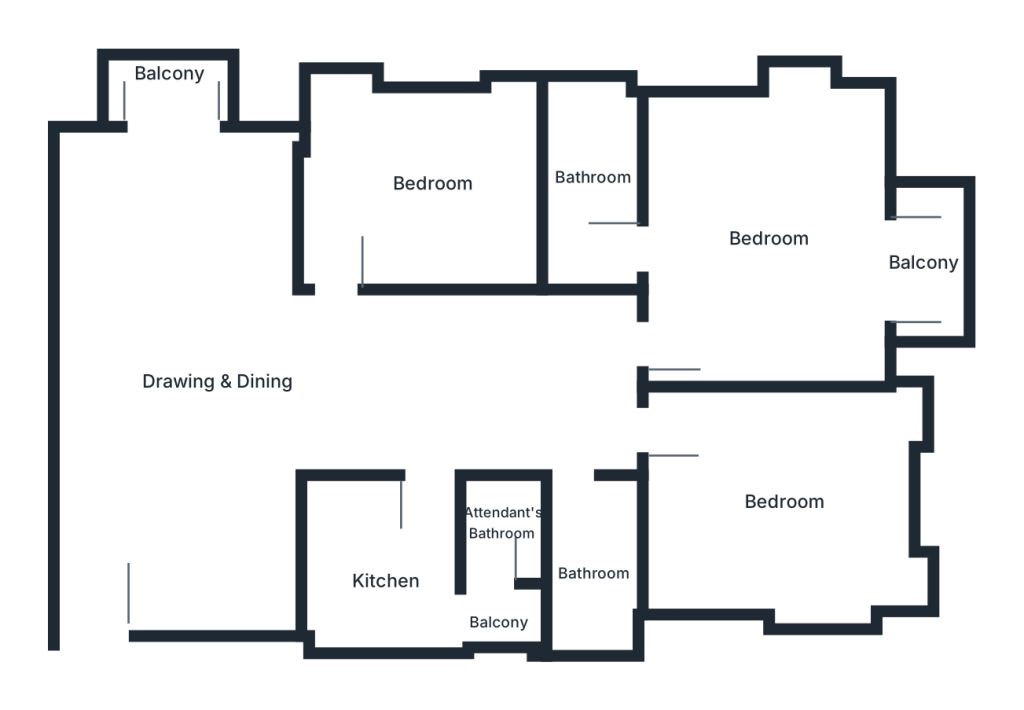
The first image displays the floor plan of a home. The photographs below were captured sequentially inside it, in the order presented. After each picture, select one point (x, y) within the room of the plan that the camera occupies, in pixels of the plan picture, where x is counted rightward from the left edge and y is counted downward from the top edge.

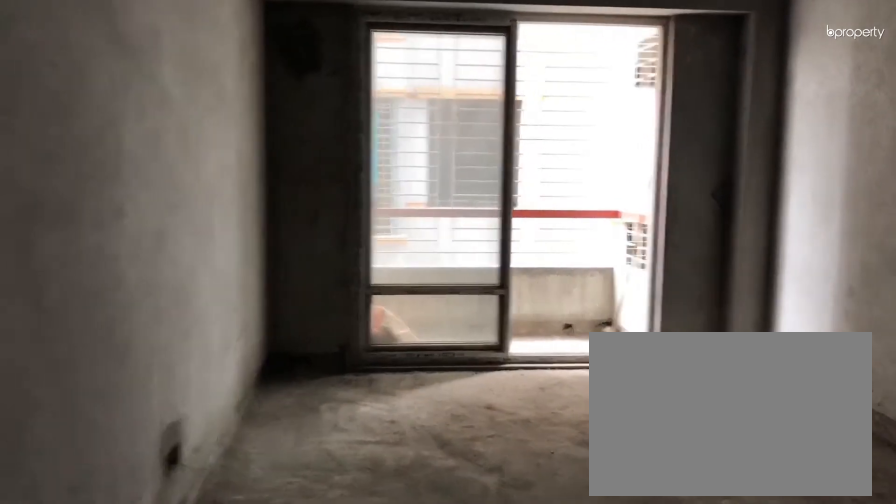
(187, 376)
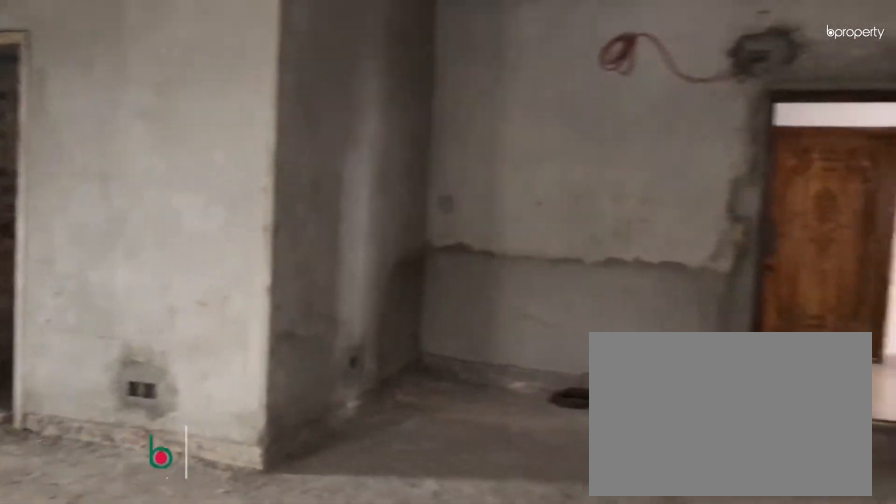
(187, 376)
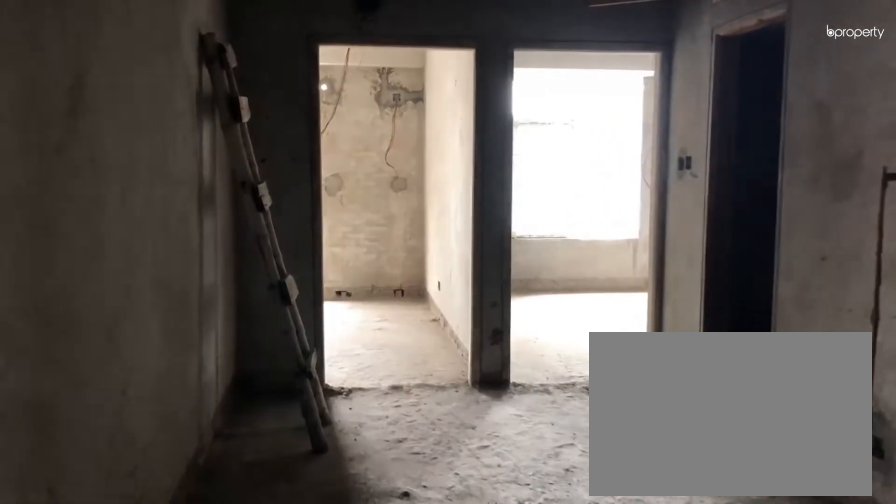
(468, 379)
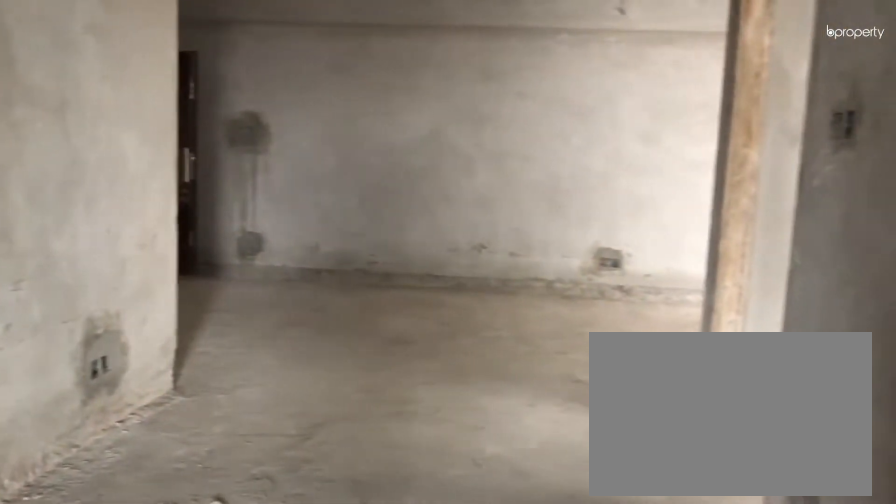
(468, 379)
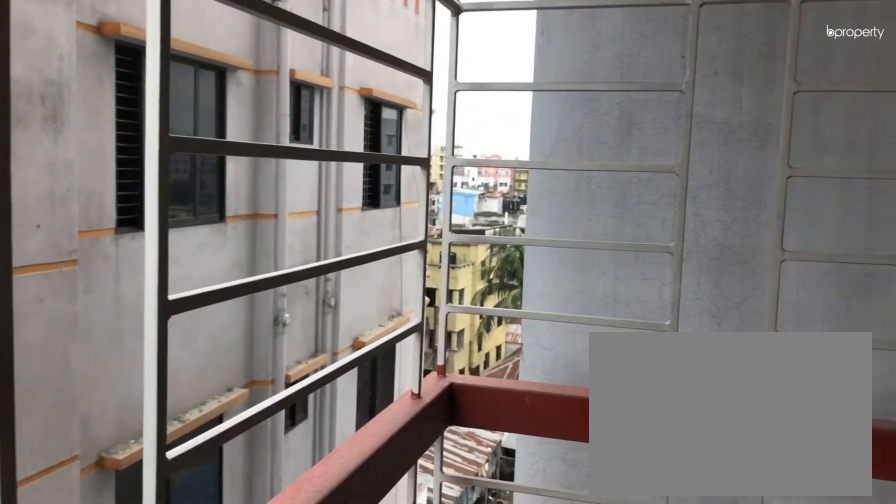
(169, 99)
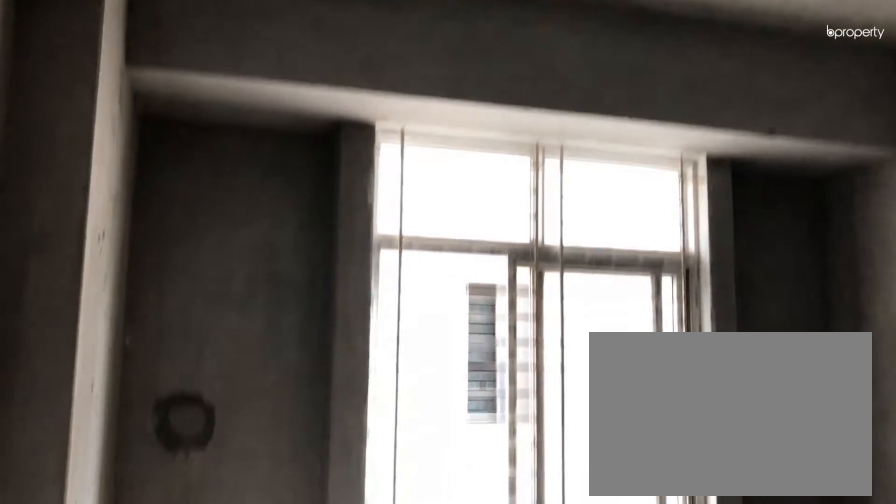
(432, 187)
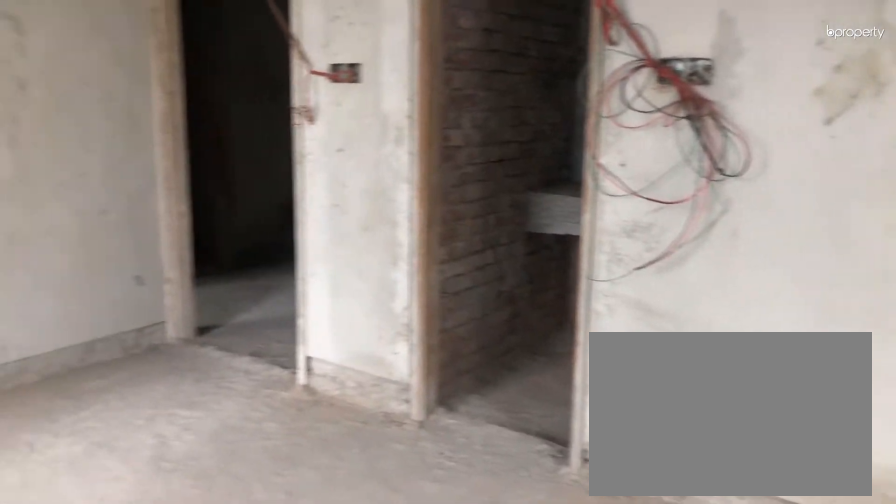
(778, 236)
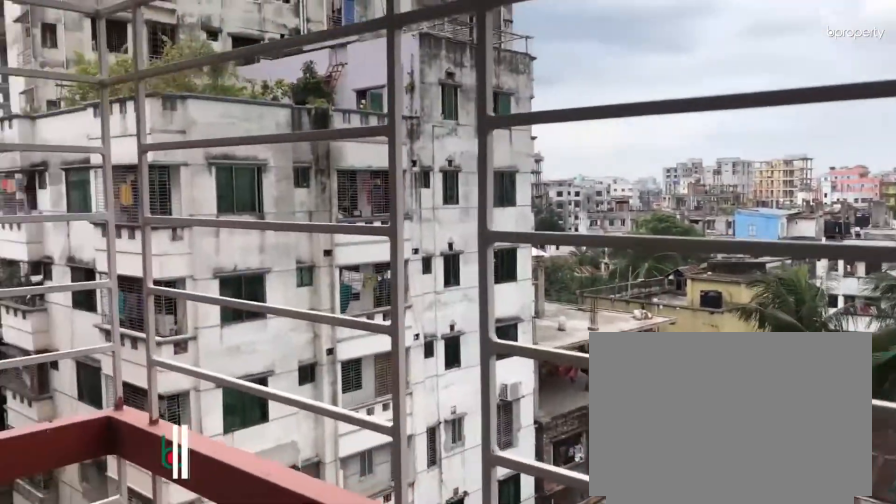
(922, 256)
